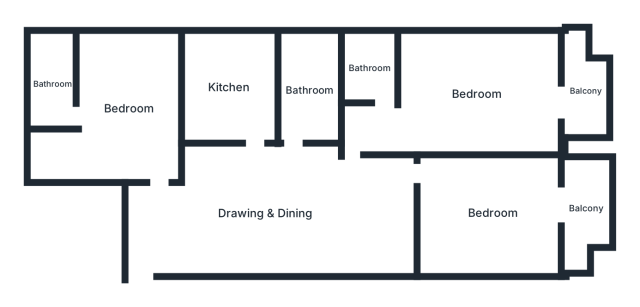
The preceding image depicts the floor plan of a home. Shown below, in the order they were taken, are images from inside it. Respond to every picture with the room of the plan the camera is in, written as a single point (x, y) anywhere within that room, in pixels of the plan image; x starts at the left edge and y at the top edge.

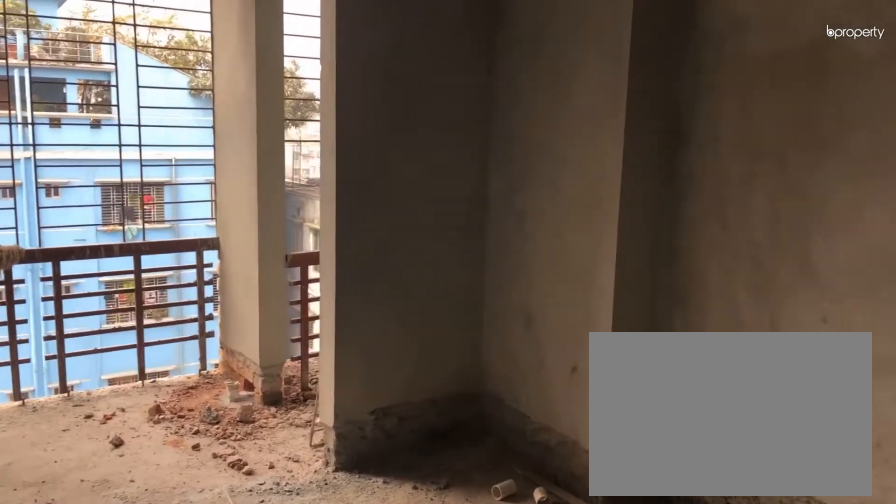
(492, 213)
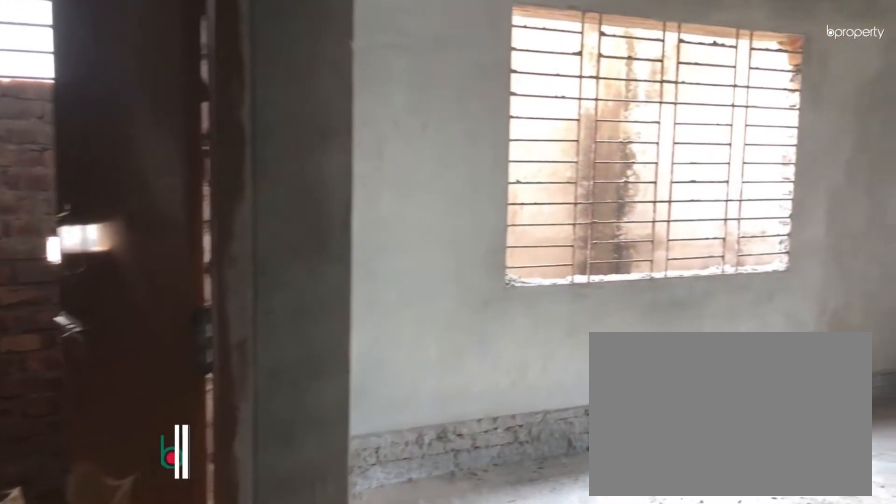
(476, 93)
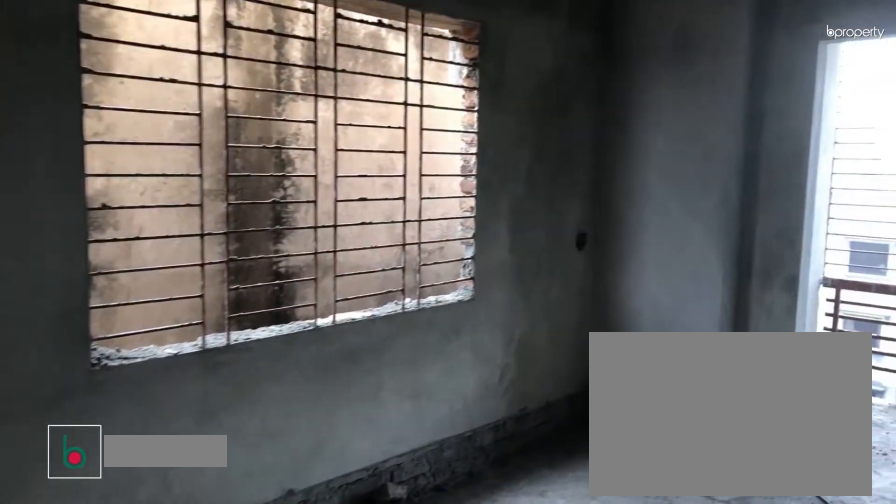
(476, 93)
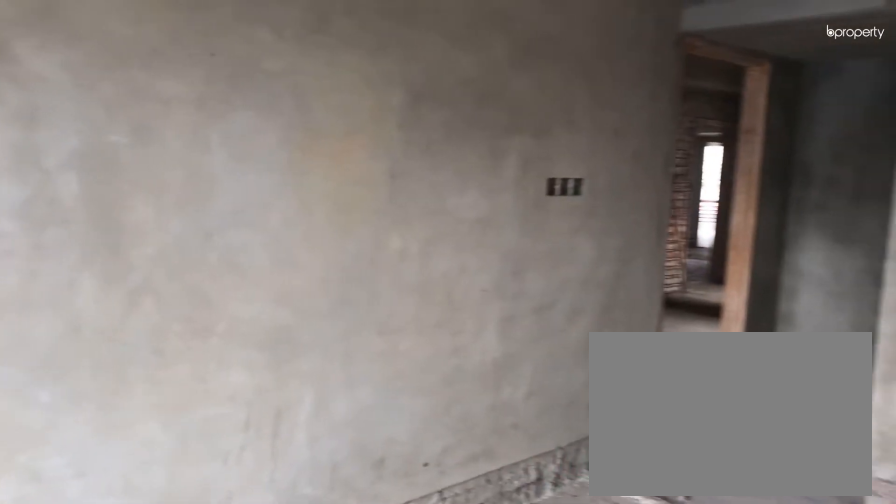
(476, 93)
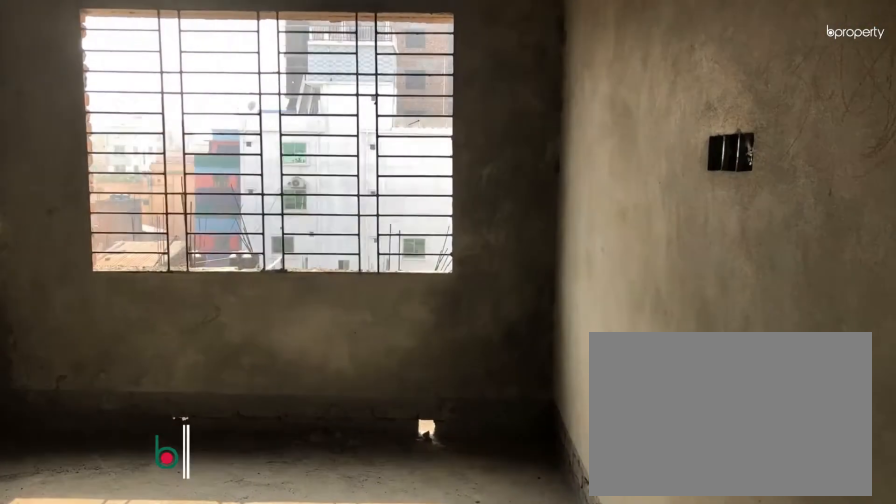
(128, 109)
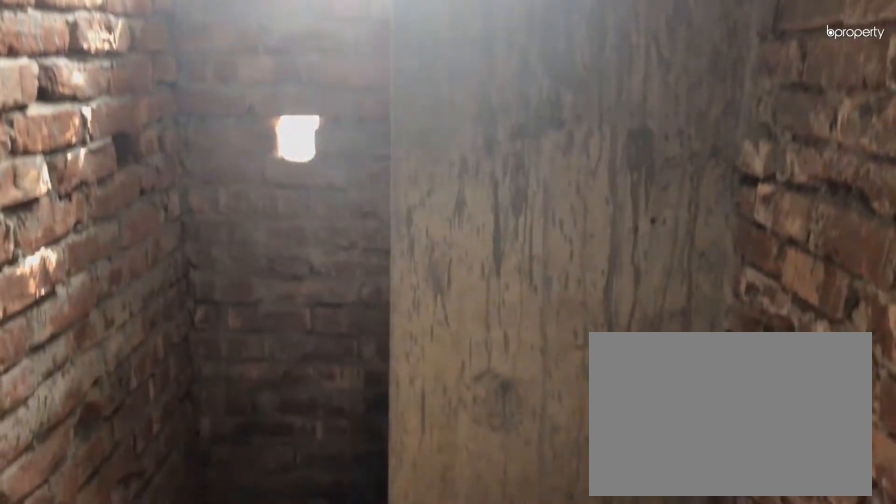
(53, 84)
